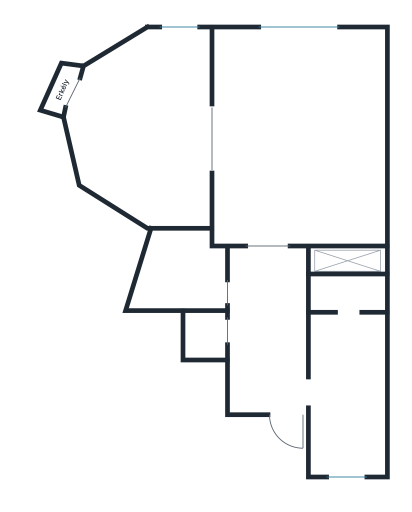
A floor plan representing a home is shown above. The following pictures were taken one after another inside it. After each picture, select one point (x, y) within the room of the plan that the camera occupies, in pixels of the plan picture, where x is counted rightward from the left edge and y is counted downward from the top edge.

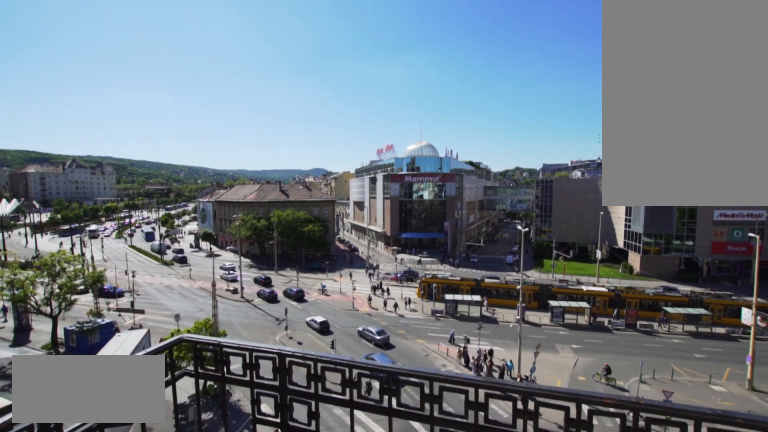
(59, 91)
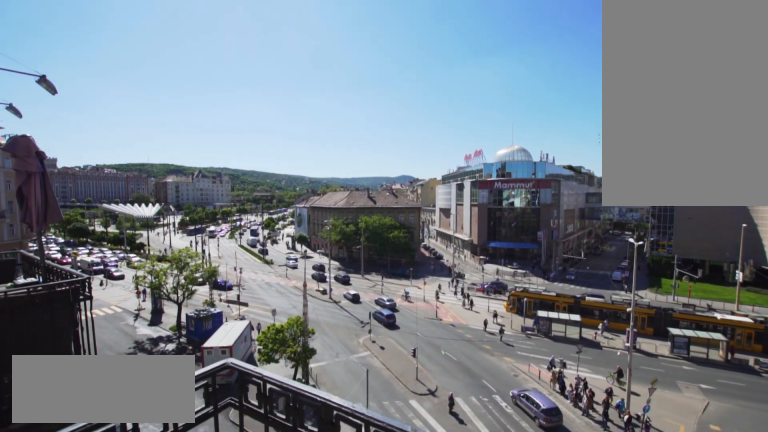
(59, 91)
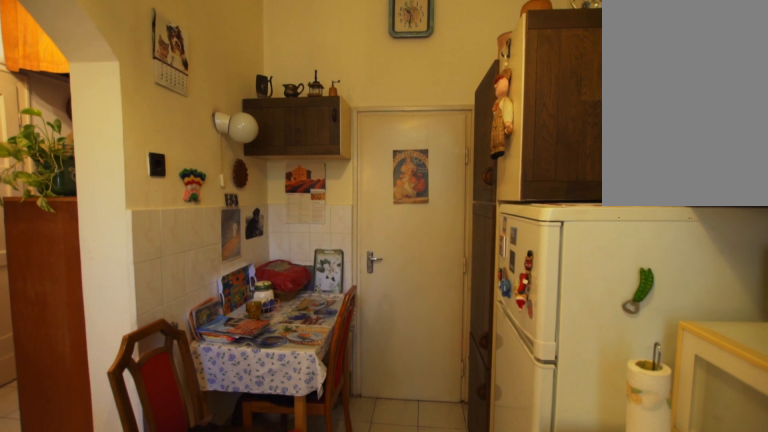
(348, 395)
